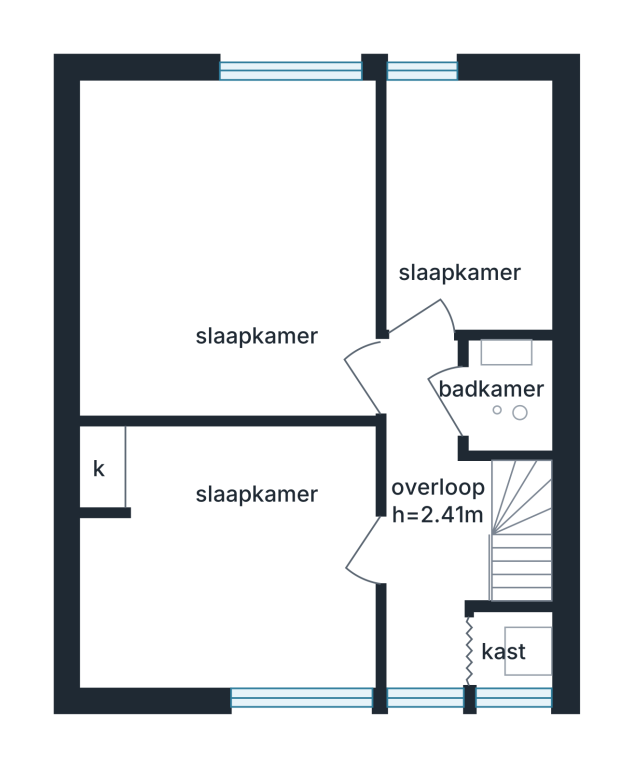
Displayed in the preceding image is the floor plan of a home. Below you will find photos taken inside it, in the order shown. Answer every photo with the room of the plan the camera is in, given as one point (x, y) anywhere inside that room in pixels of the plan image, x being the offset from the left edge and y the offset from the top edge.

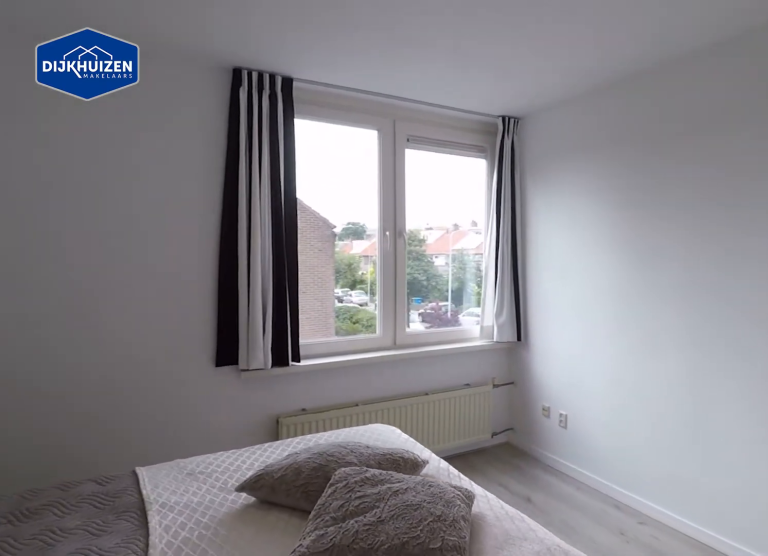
(273, 400)
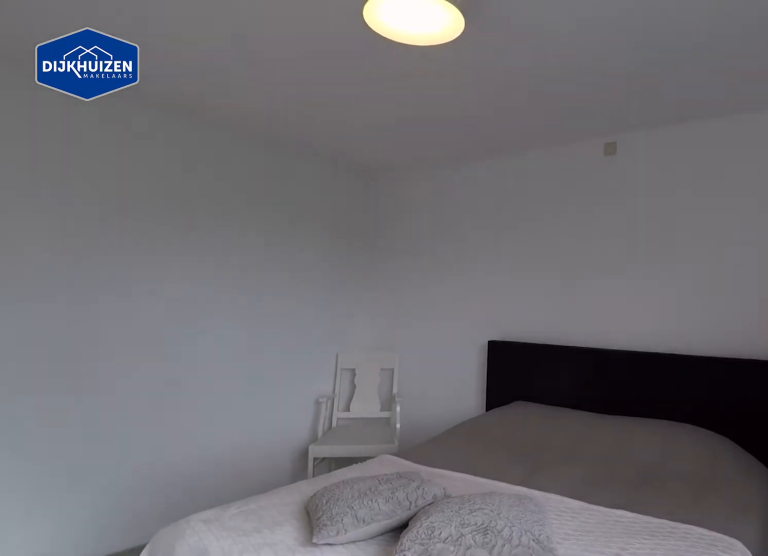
(273, 400)
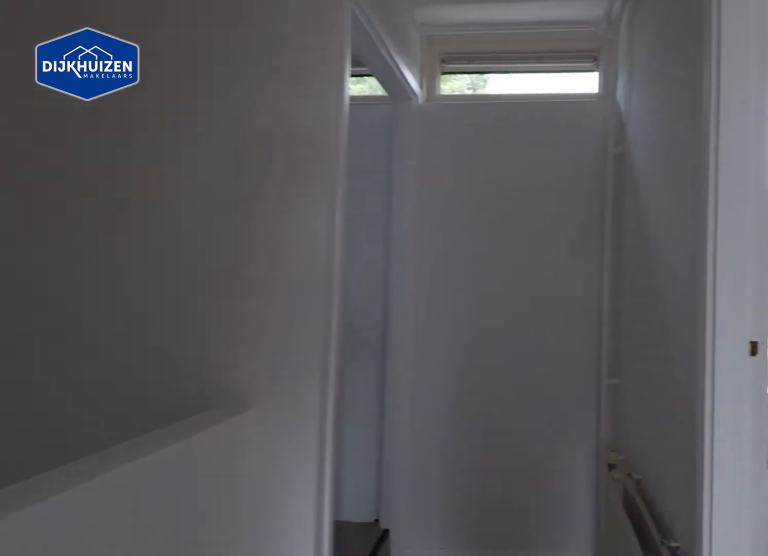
(429, 516)
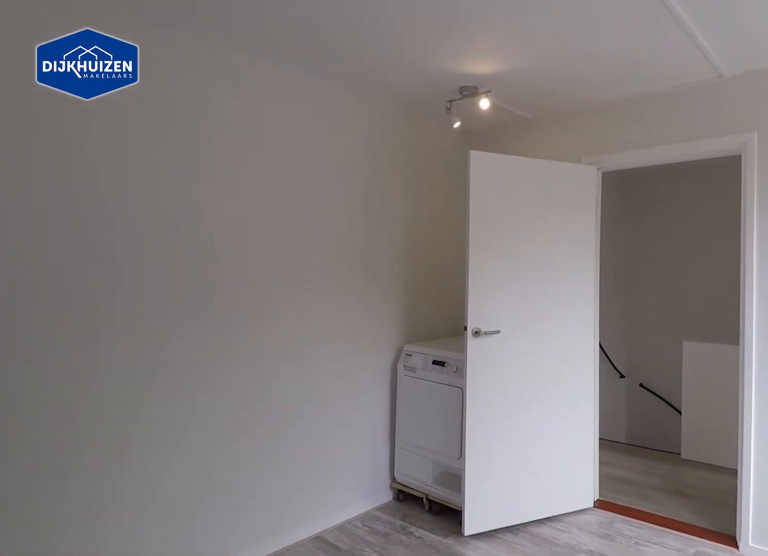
(270, 435)
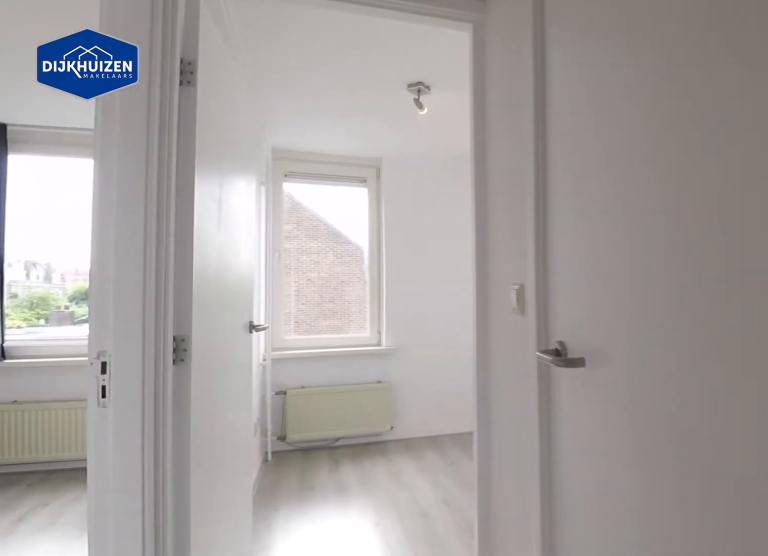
(429, 516)
